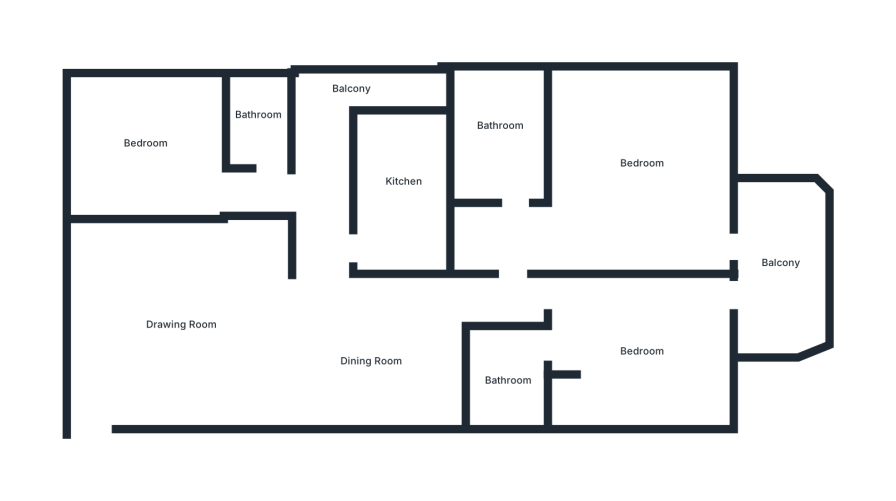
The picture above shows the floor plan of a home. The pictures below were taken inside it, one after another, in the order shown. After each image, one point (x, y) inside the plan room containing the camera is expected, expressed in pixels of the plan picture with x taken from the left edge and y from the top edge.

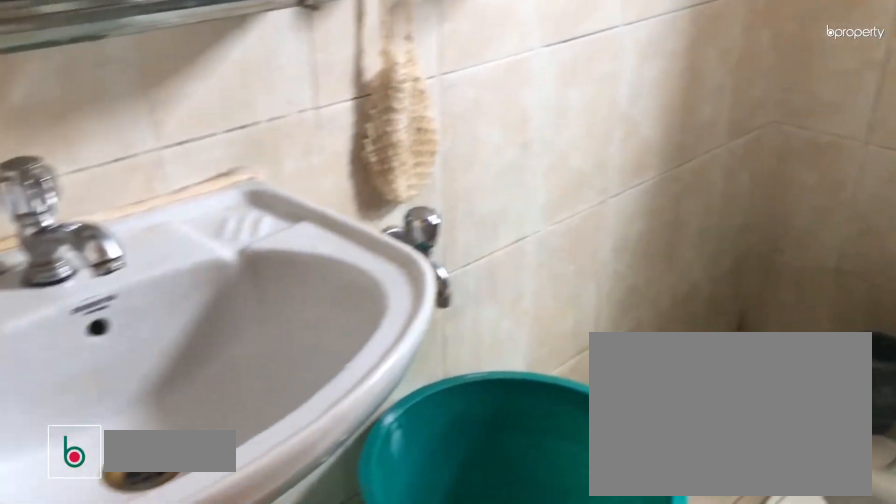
(256, 120)
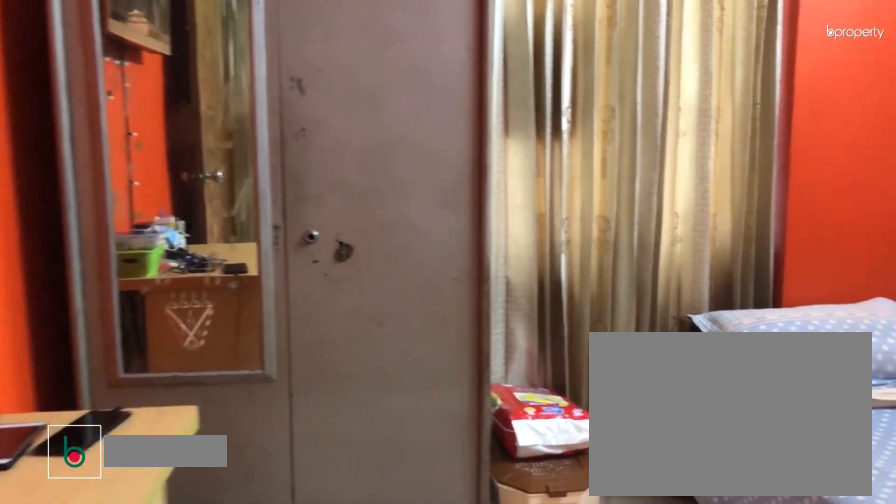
(146, 154)
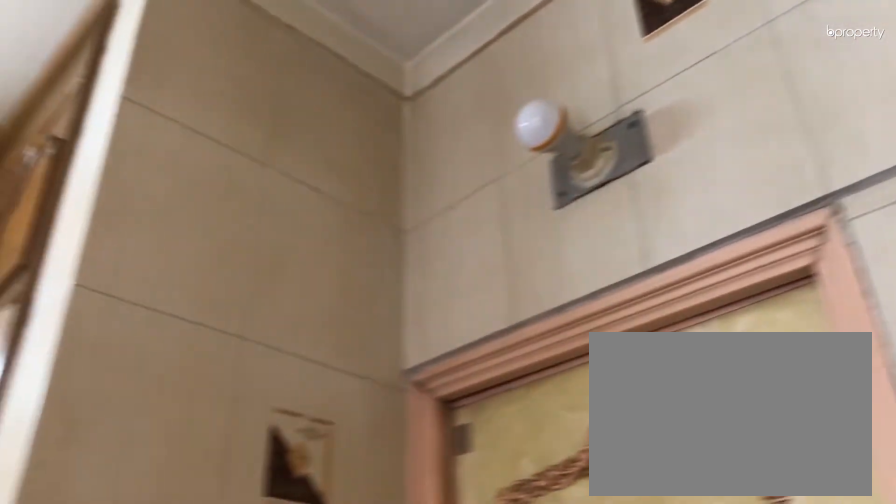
(638, 350)
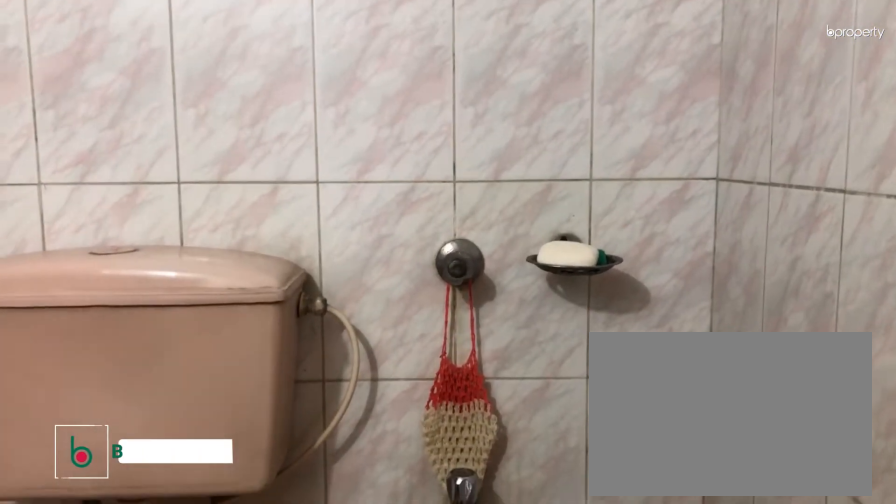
(506, 379)
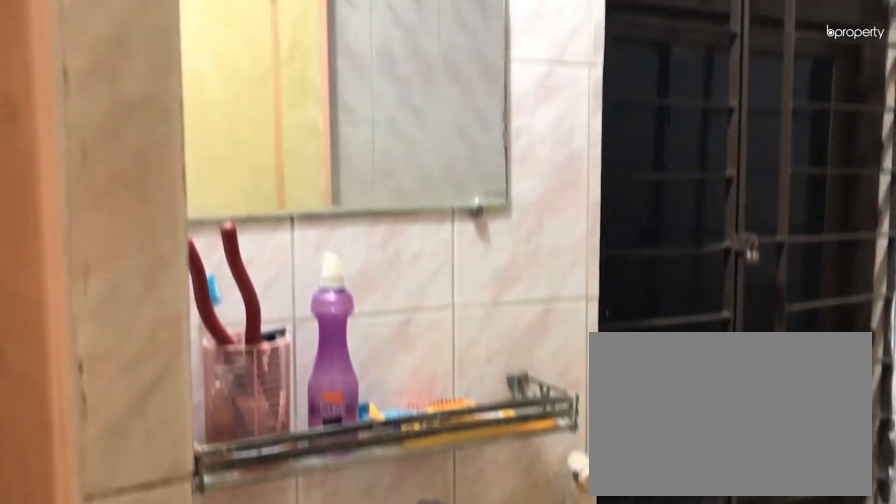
(506, 379)
